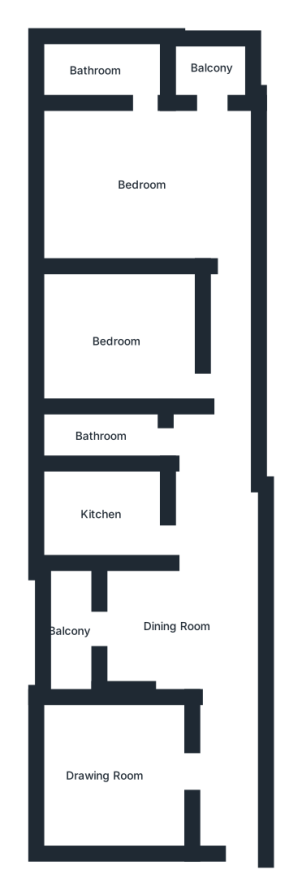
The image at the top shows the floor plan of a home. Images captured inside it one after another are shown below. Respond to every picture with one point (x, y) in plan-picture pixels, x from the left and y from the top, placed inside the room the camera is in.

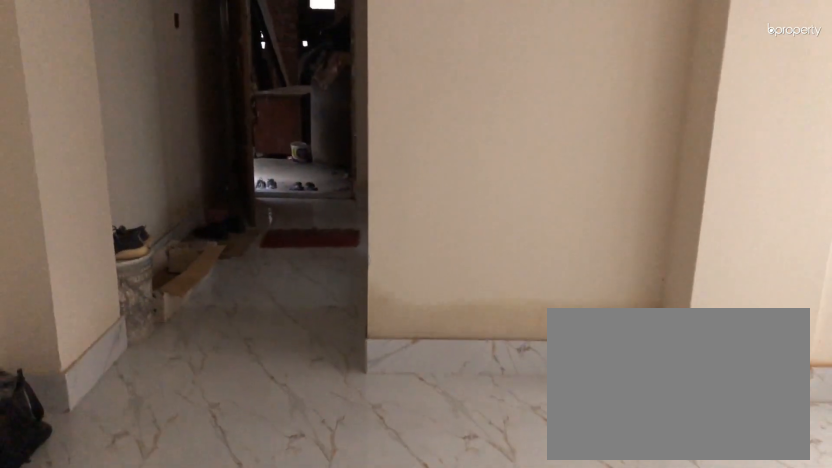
(176, 627)
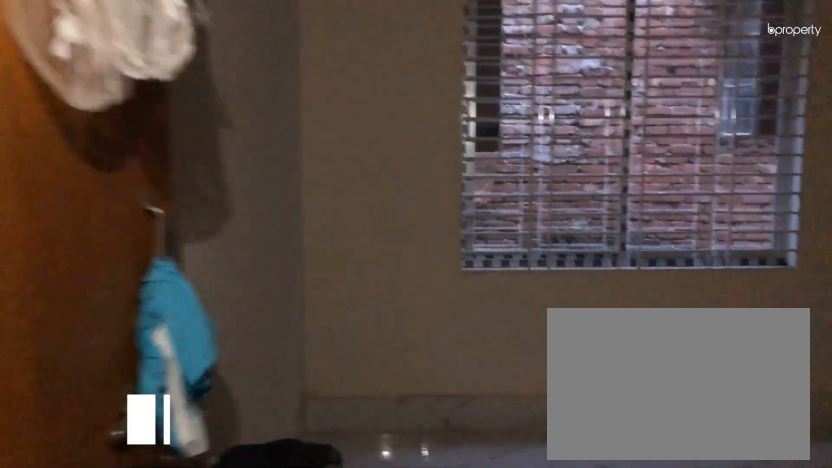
(118, 337)
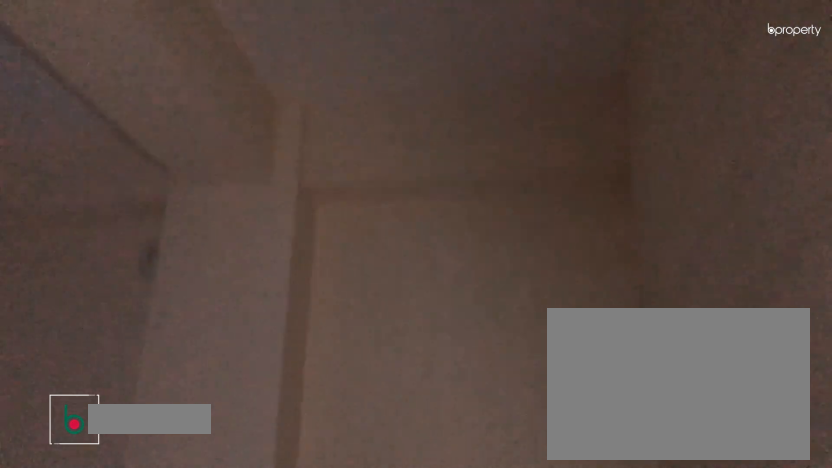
(118, 337)
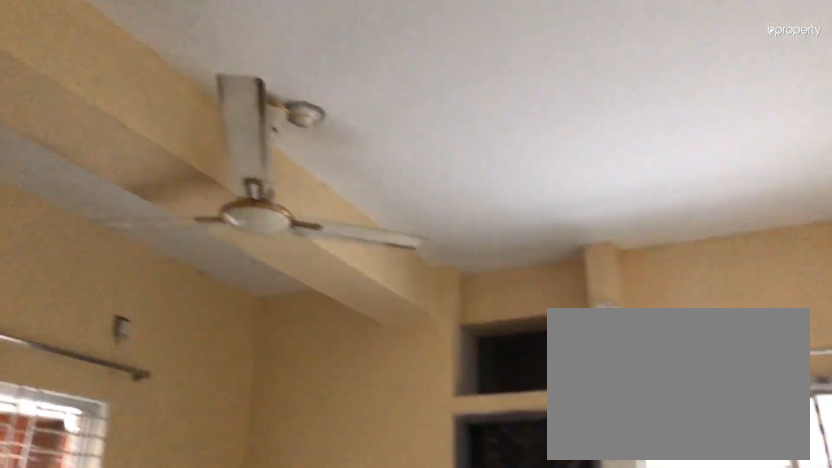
(137, 183)
